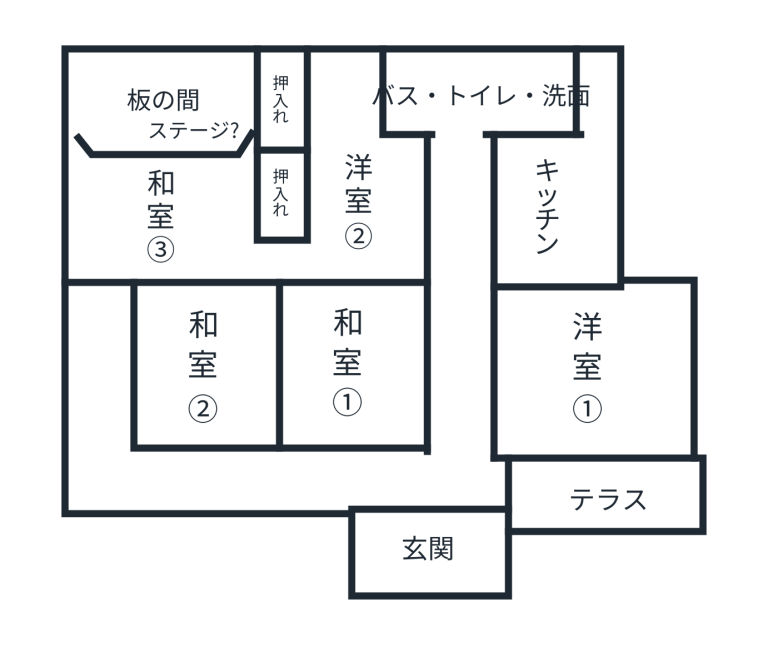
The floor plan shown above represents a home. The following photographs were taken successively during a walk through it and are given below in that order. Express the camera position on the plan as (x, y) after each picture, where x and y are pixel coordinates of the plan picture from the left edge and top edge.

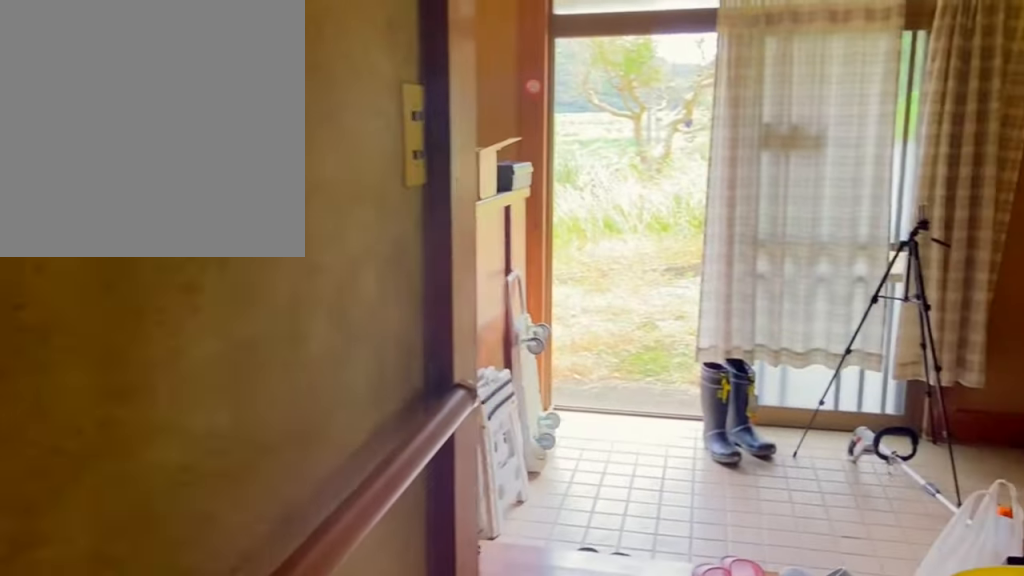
(457, 513)
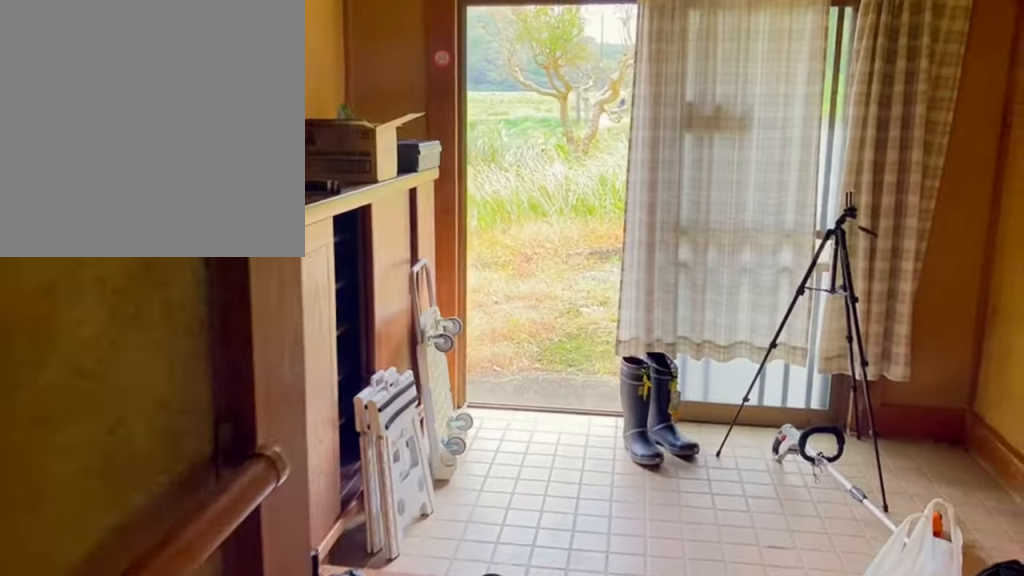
(455, 525)
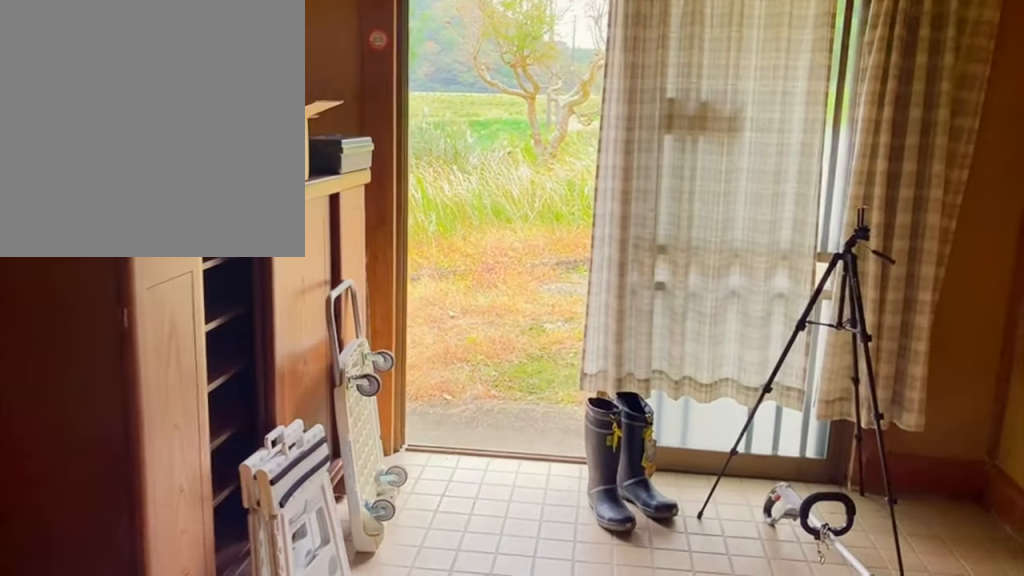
(452, 546)
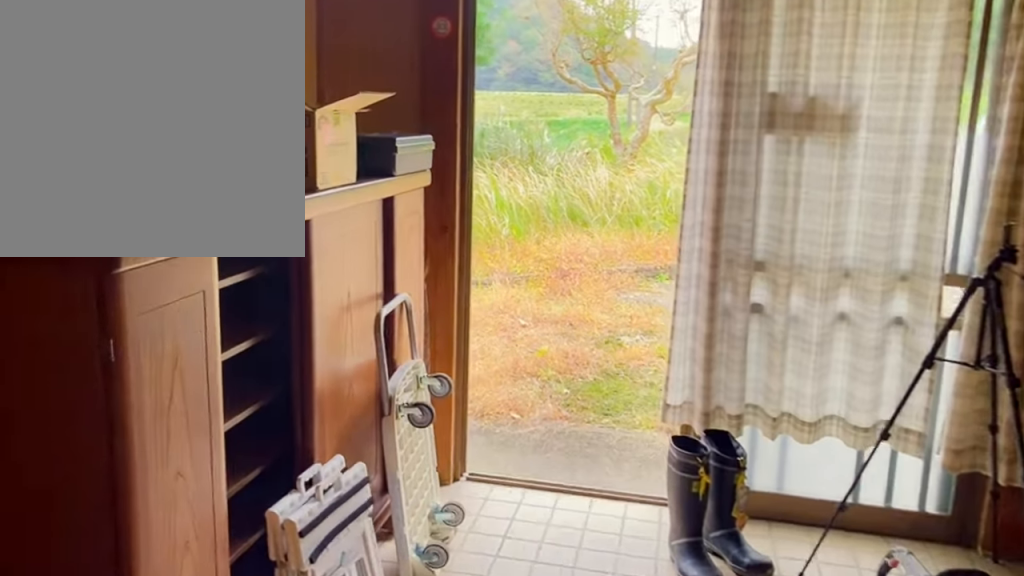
(451, 557)
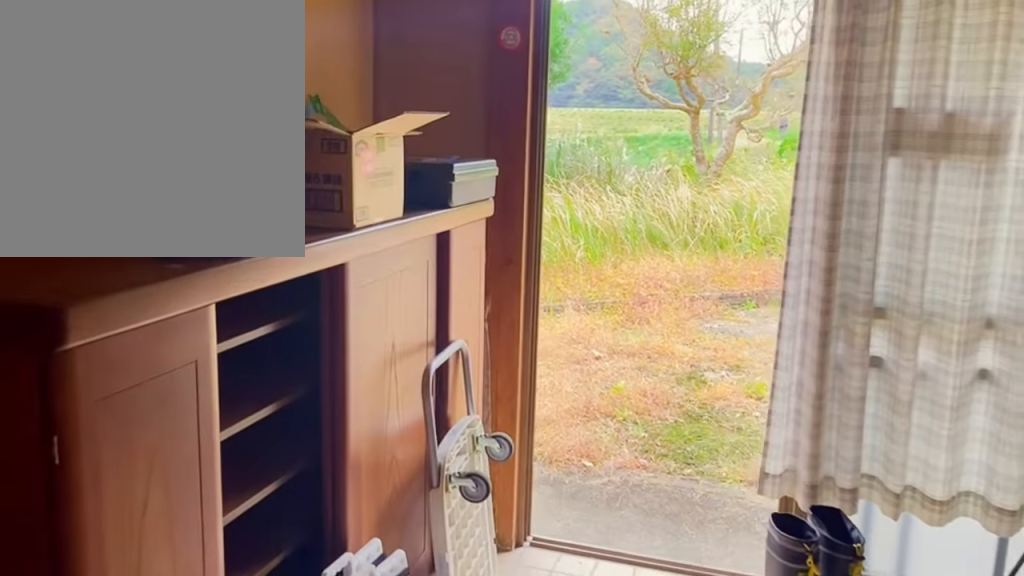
(449, 566)
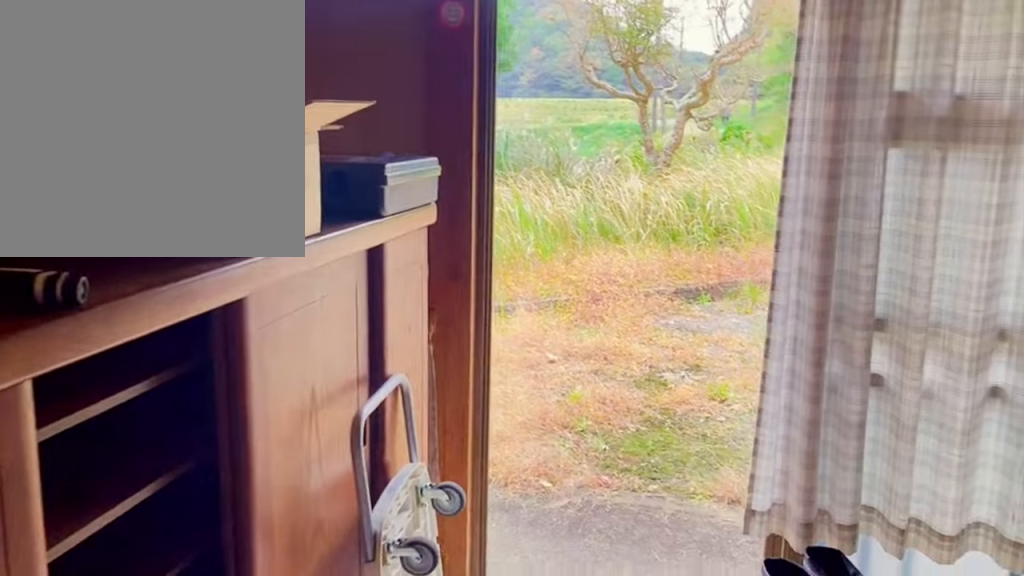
(447, 575)
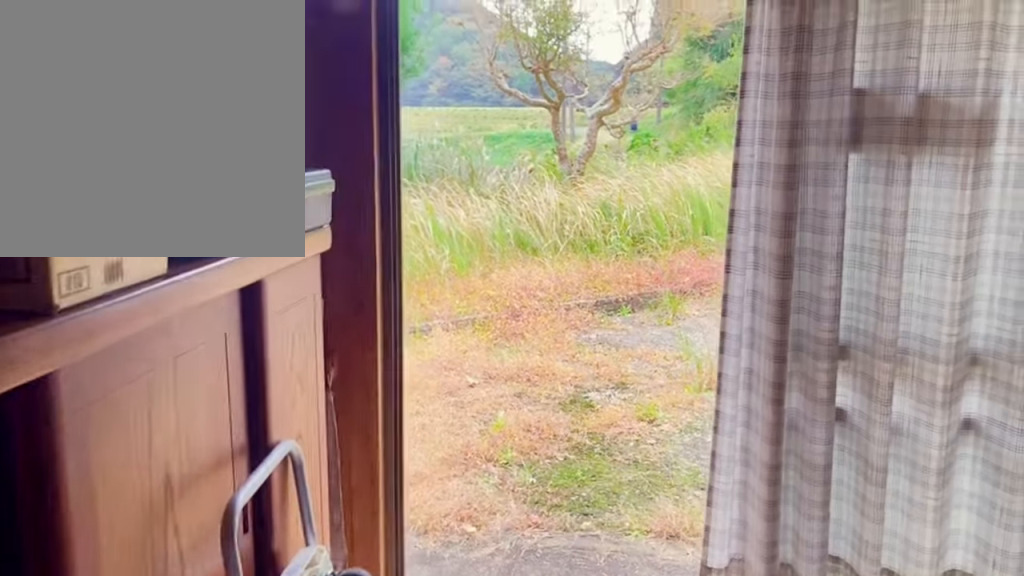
(445, 585)
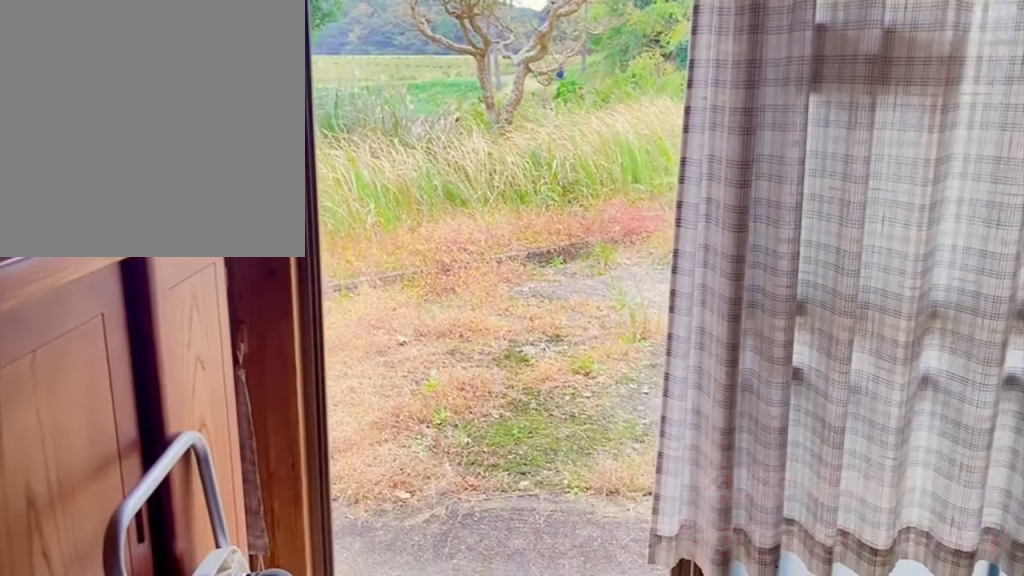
(442, 591)
